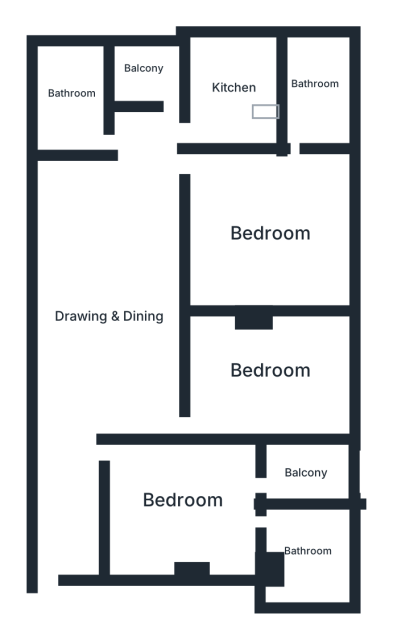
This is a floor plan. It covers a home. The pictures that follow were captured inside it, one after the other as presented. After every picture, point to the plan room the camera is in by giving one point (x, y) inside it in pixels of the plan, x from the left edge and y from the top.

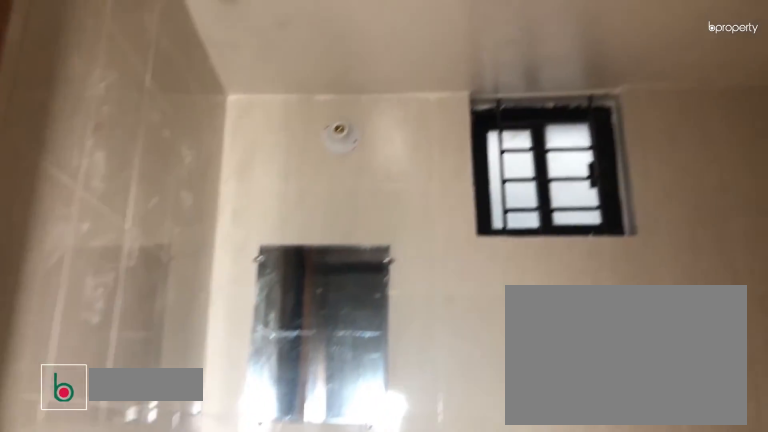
(309, 554)
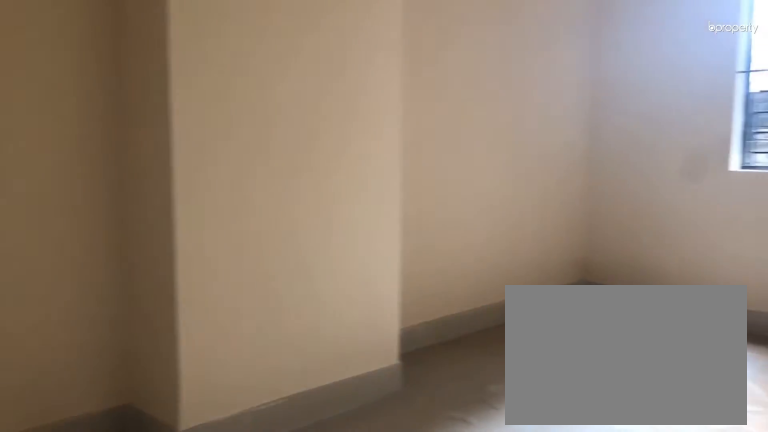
(271, 369)
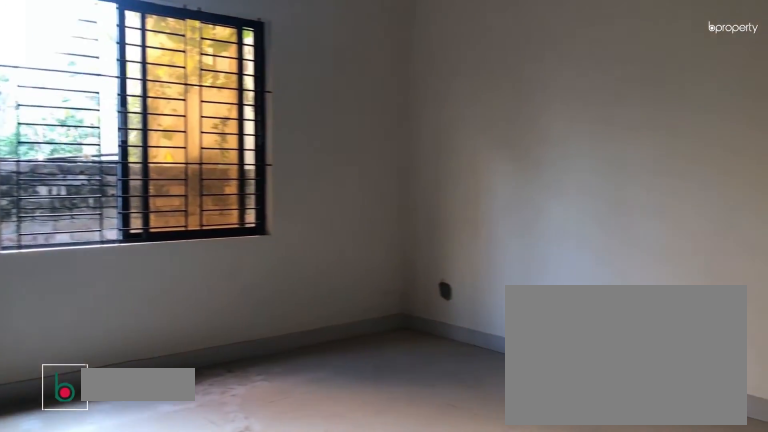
(274, 230)
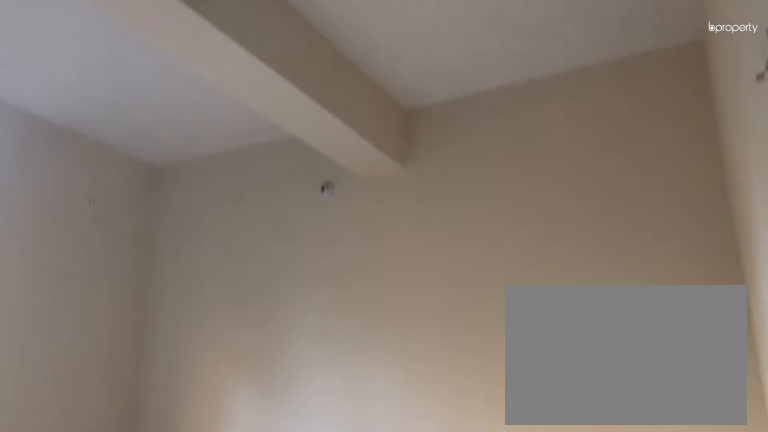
(273, 230)
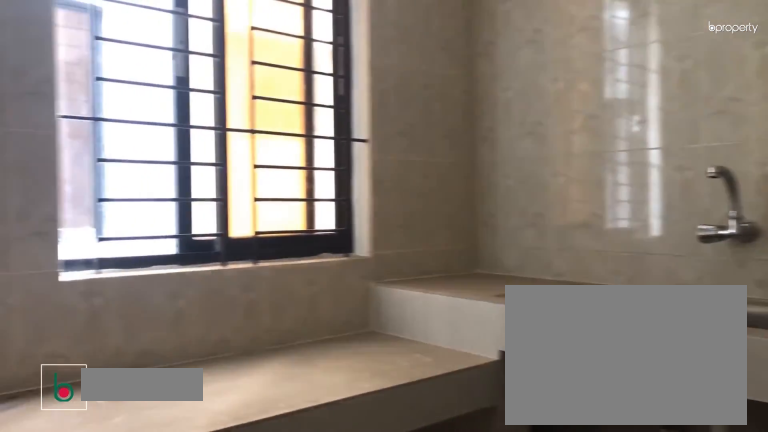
(236, 85)
